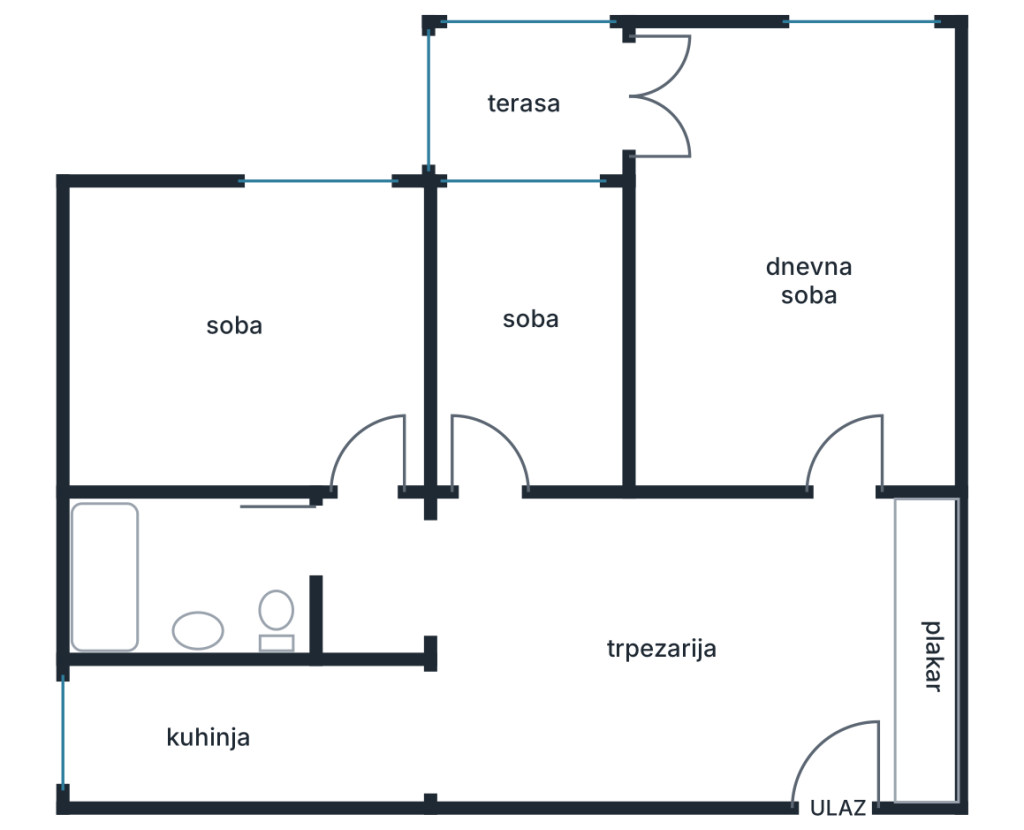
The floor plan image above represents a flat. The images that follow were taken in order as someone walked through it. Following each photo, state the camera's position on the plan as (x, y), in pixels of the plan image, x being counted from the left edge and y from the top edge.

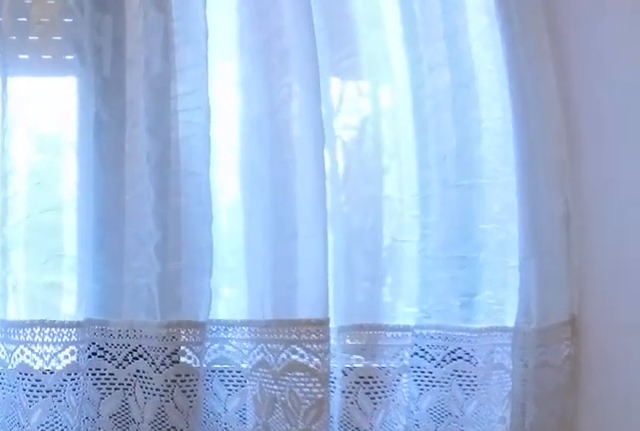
(382, 265)
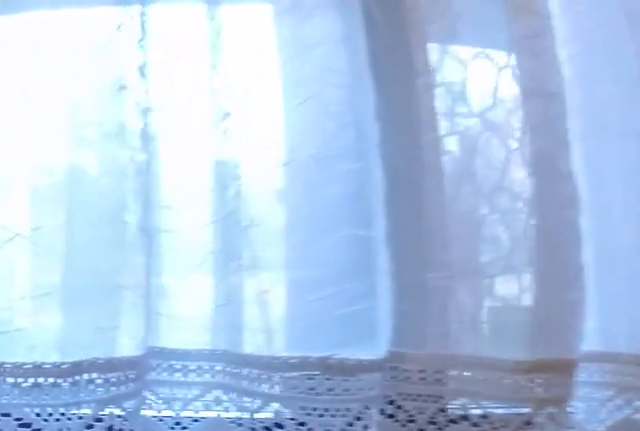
(382, 241)
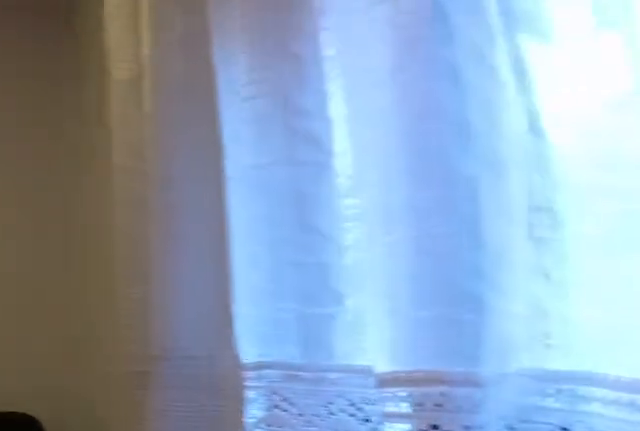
(376, 216)
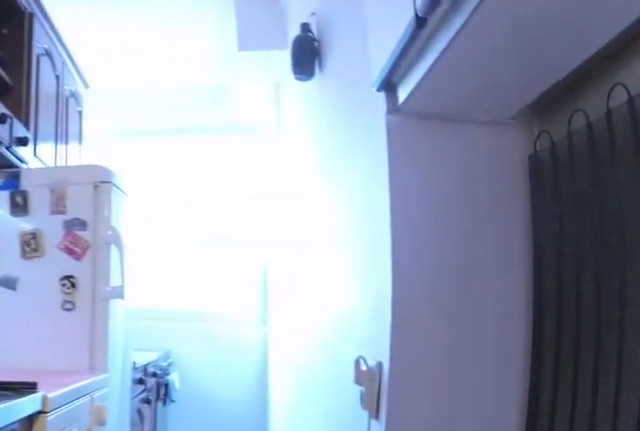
(455, 727)
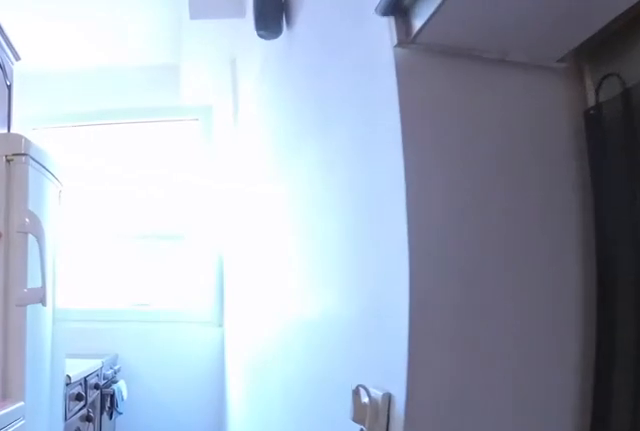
(416, 731)
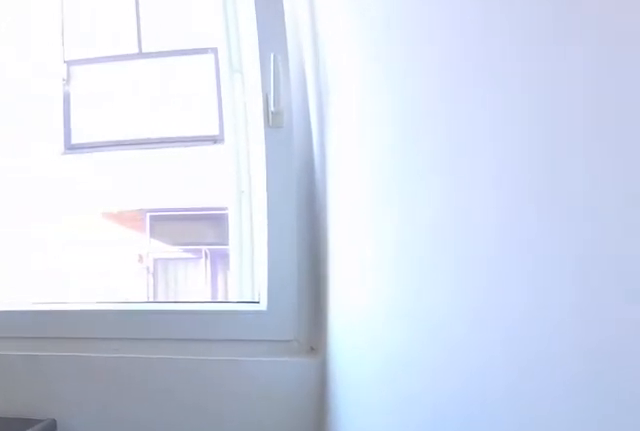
(230, 726)
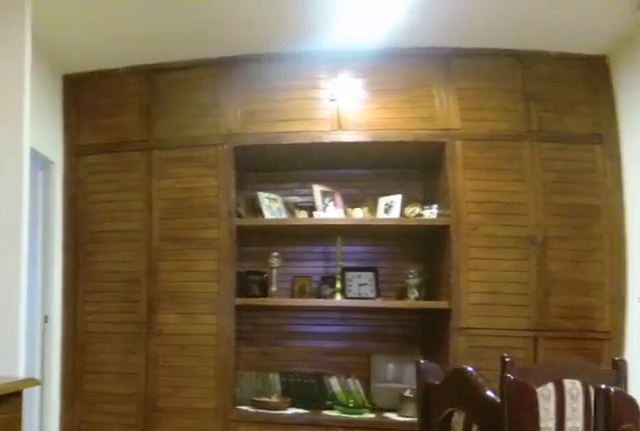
(611, 656)
